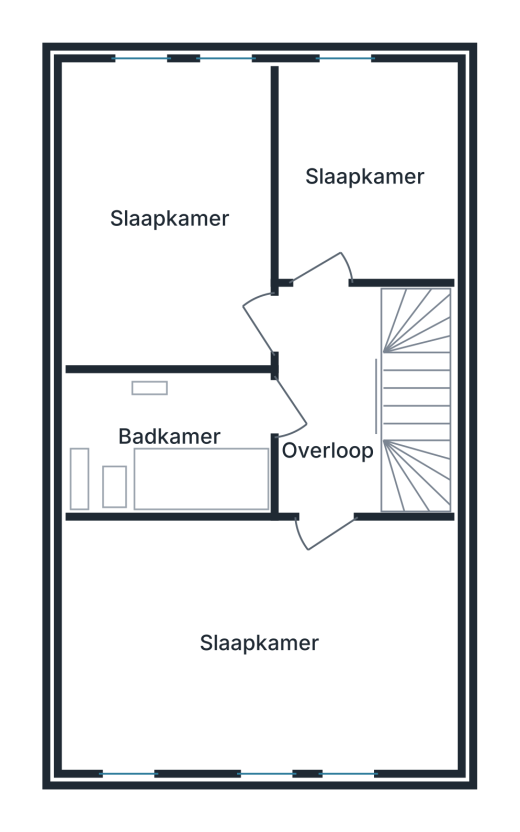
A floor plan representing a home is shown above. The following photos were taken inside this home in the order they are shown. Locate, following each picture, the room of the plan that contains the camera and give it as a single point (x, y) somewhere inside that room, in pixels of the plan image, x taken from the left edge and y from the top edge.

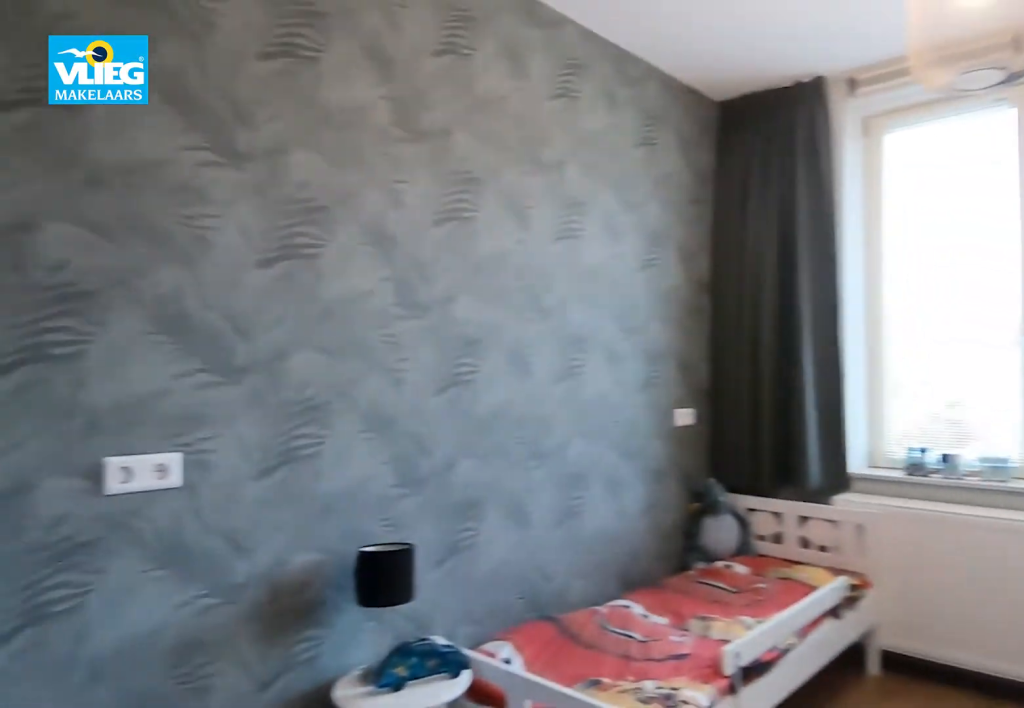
(158, 126)
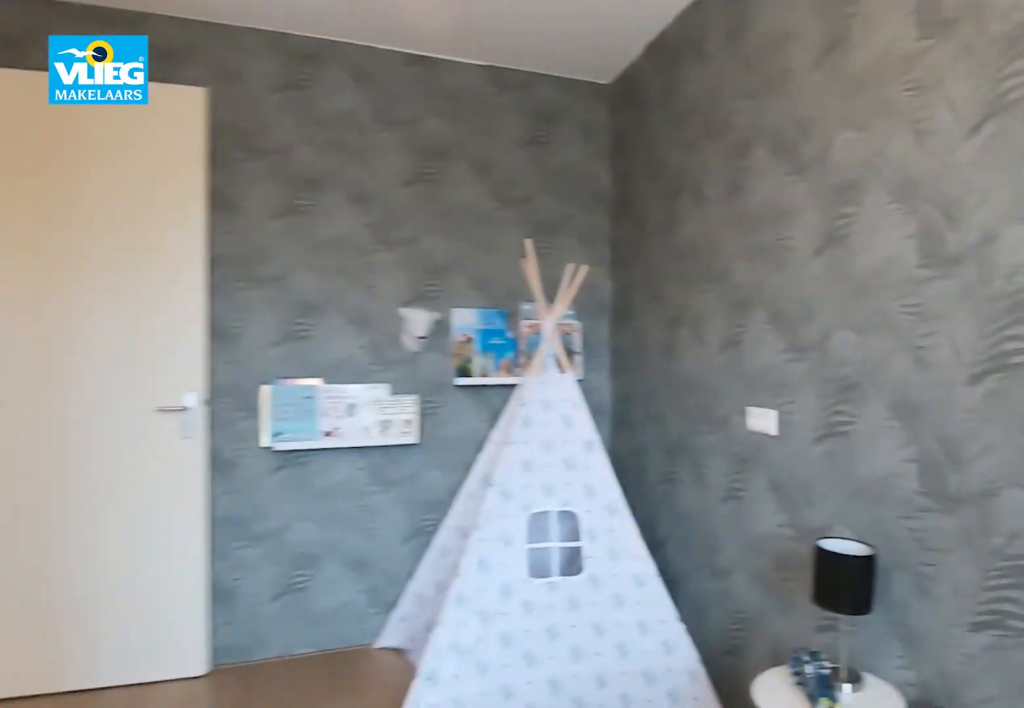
(158, 126)
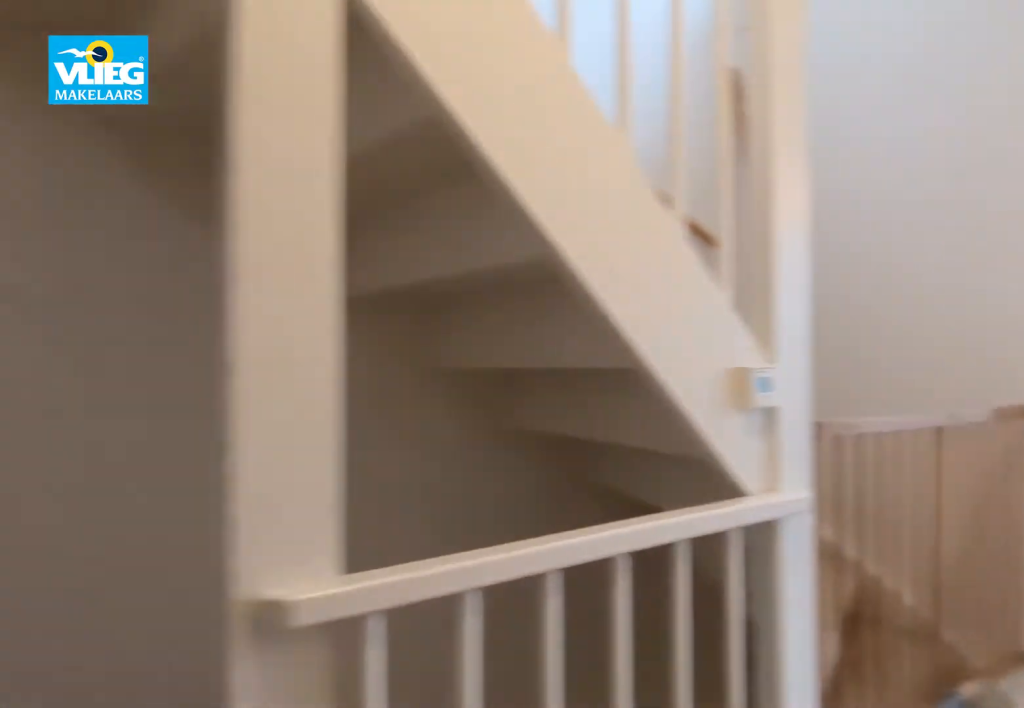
(346, 399)
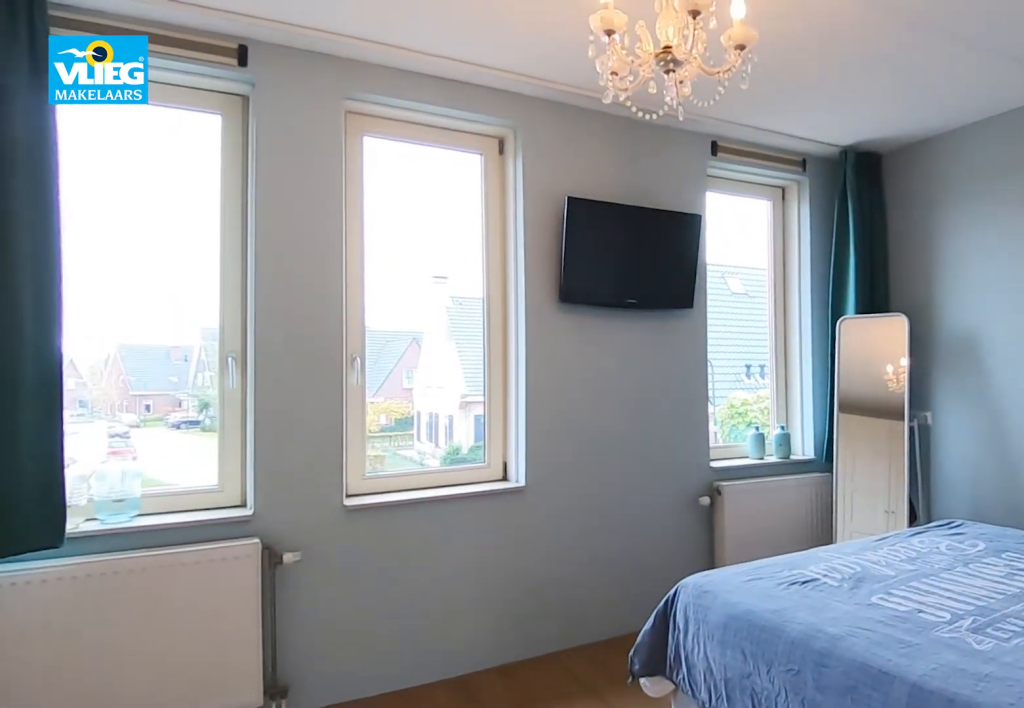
(258, 642)
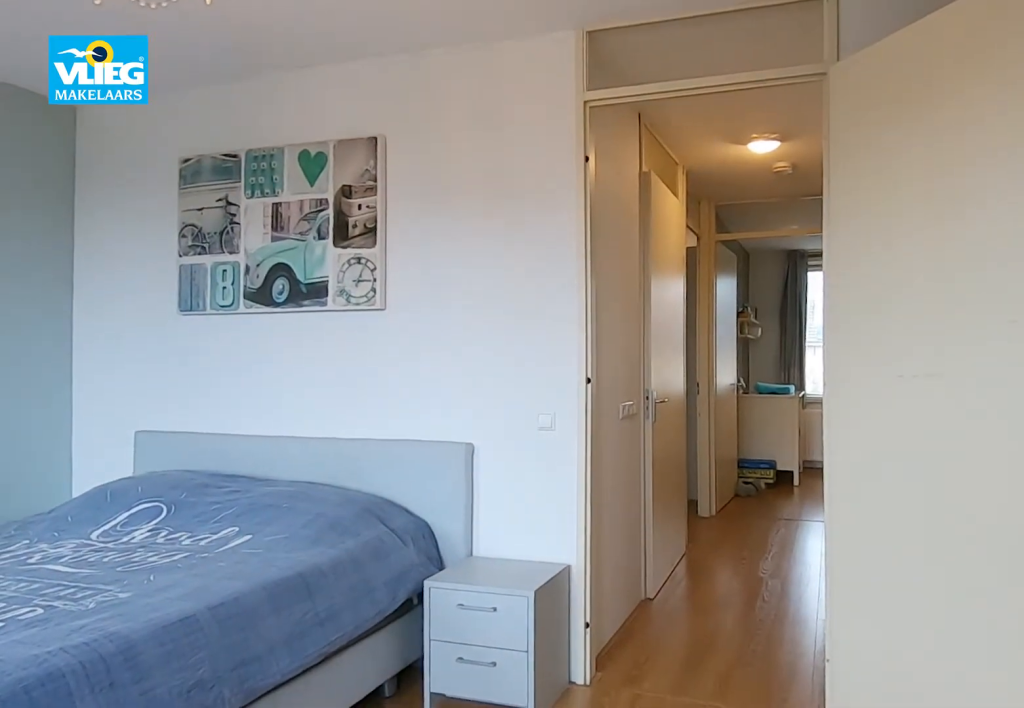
(258, 642)
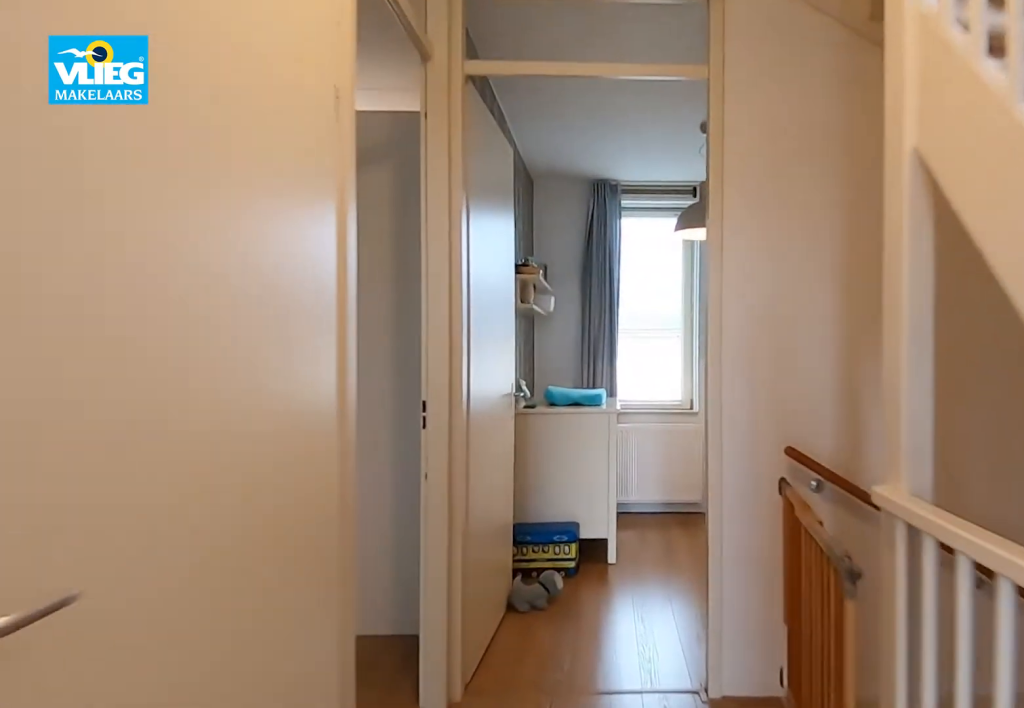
(345, 400)
